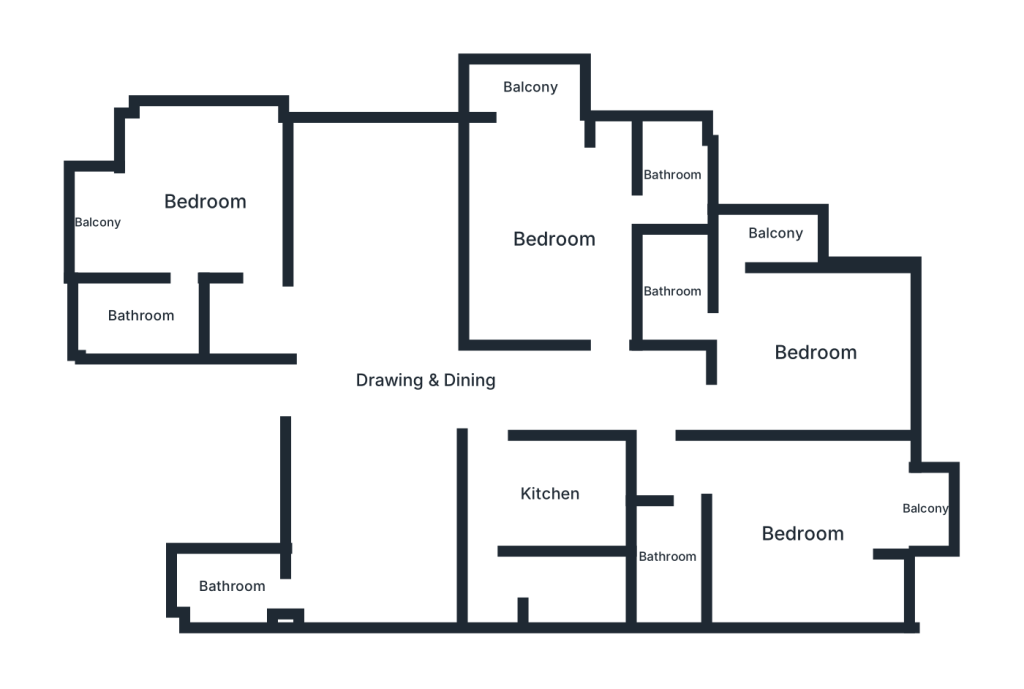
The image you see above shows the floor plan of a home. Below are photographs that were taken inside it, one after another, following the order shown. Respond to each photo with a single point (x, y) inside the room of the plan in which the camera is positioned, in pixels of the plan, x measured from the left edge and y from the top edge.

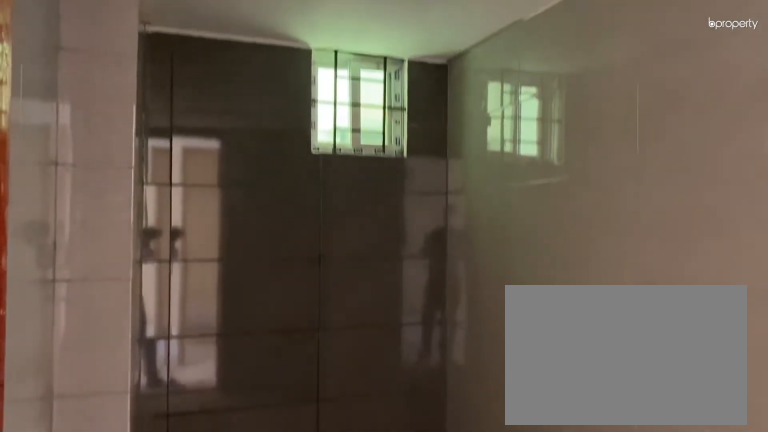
(667, 555)
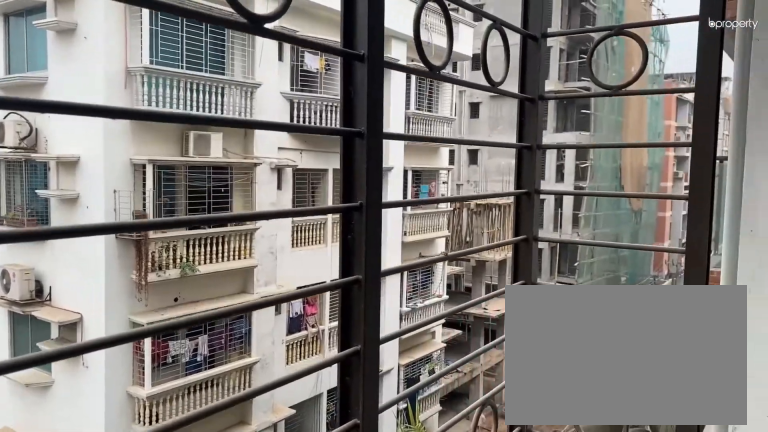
(926, 509)
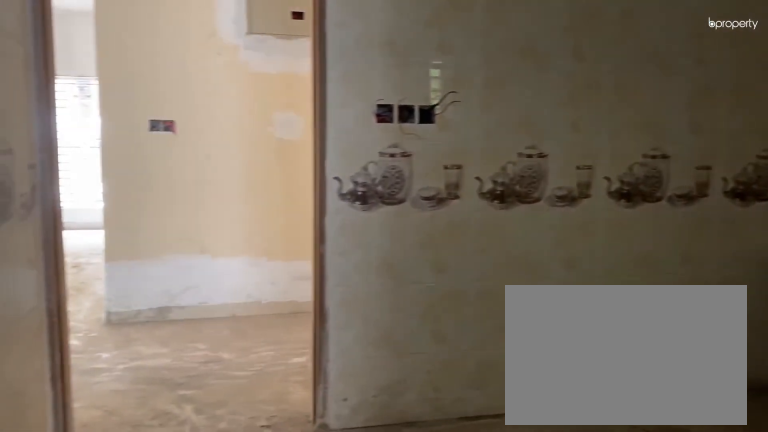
(551, 494)
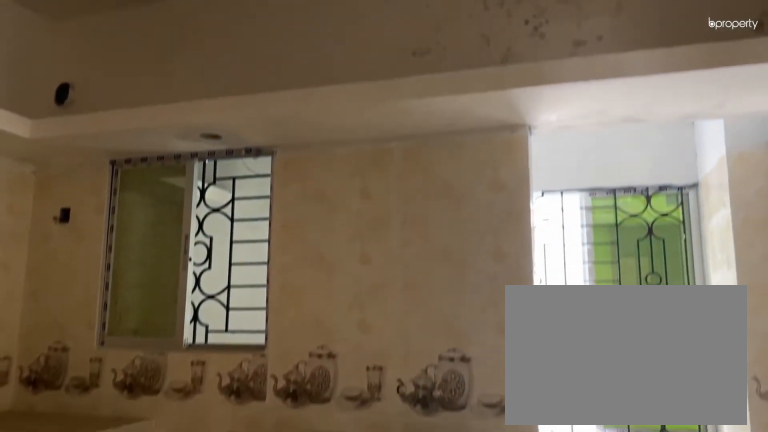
(551, 494)
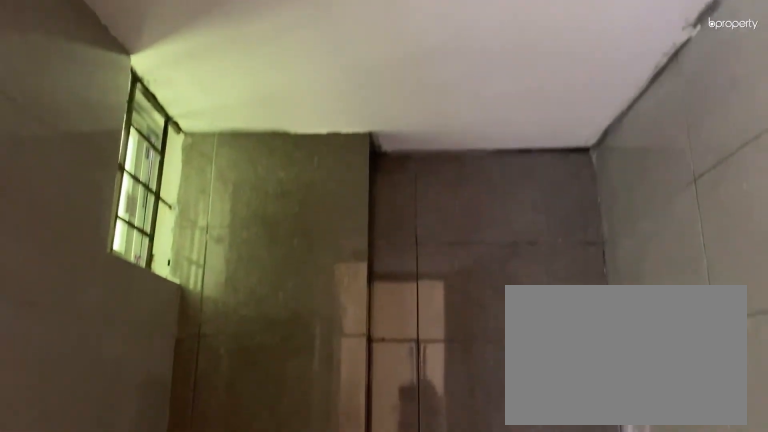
(233, 586)
